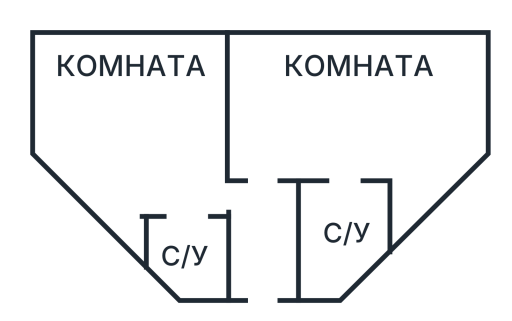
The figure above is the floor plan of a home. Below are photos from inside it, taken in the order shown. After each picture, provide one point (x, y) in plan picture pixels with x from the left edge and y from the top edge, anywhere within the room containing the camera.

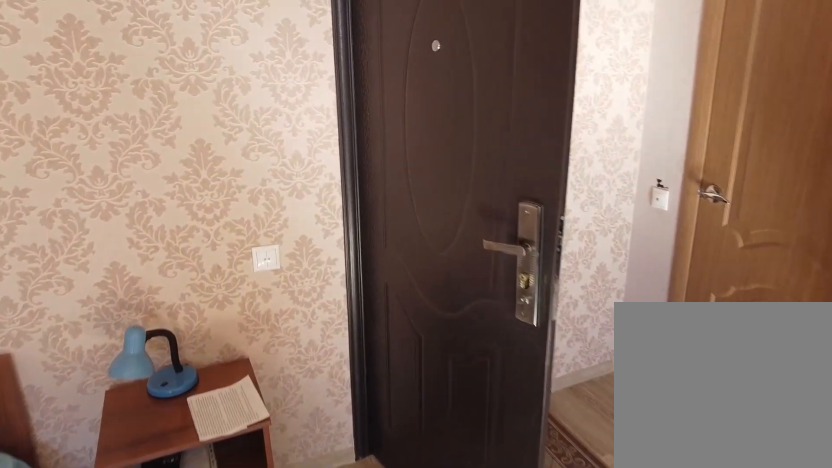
(202, 156)
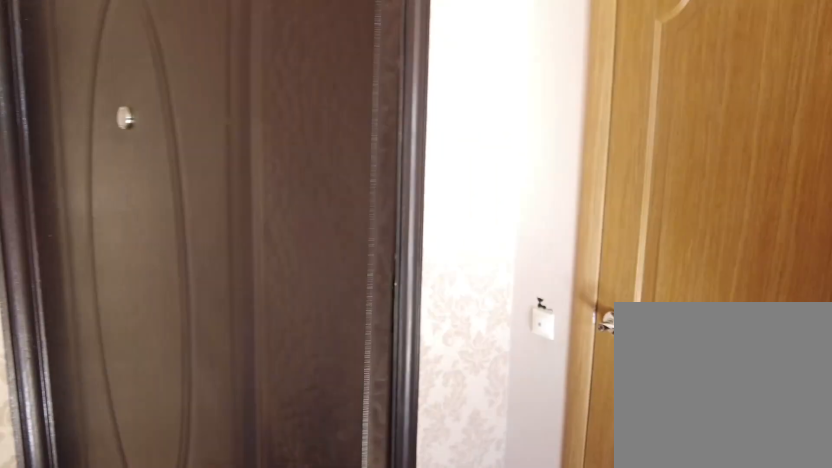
(214, 196)
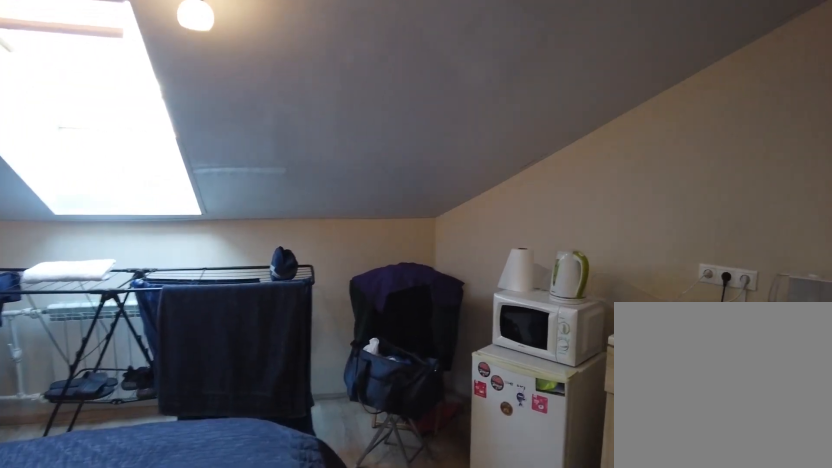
(287, 155)
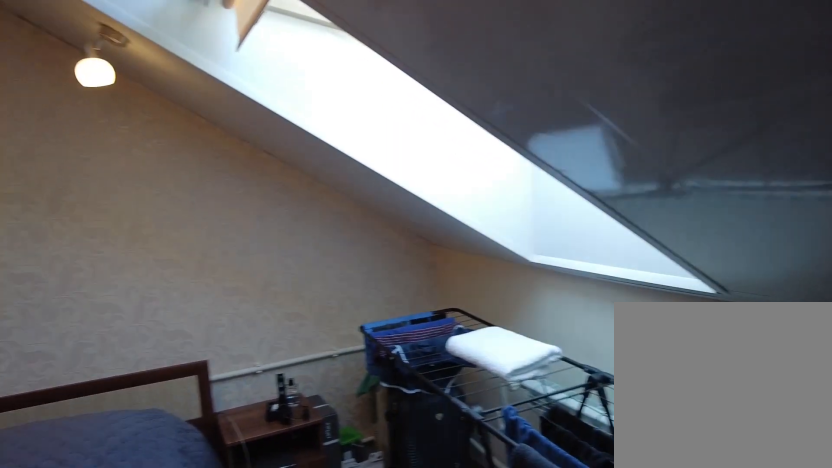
(287, 155)
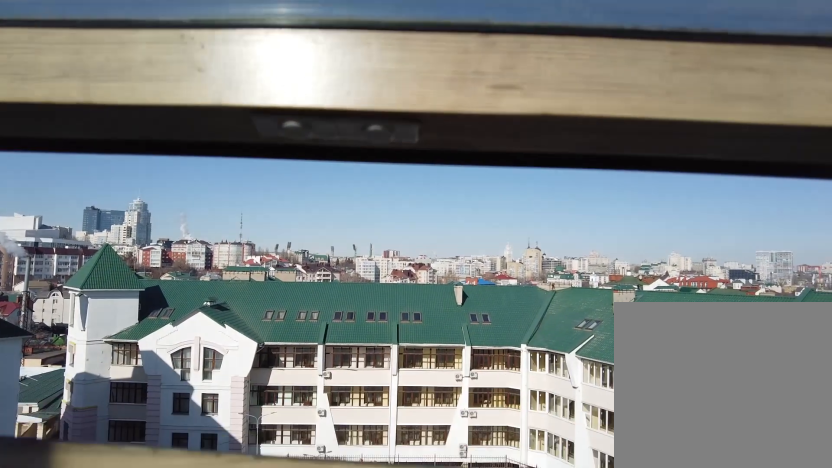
(462, 134)
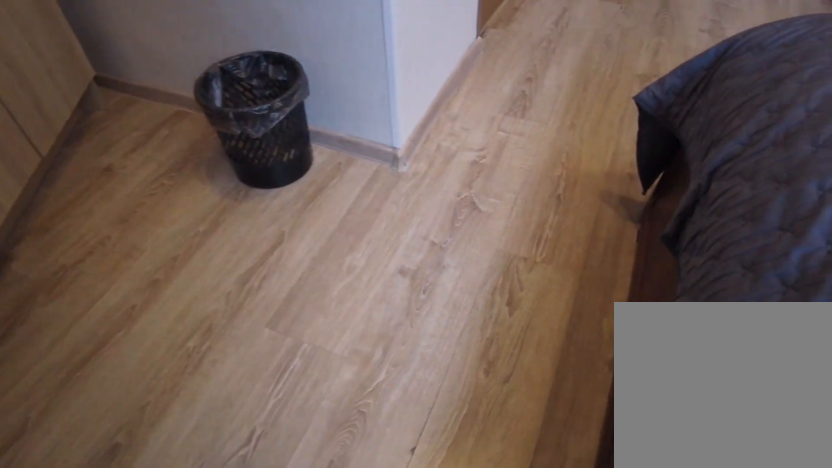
(462, 134)
